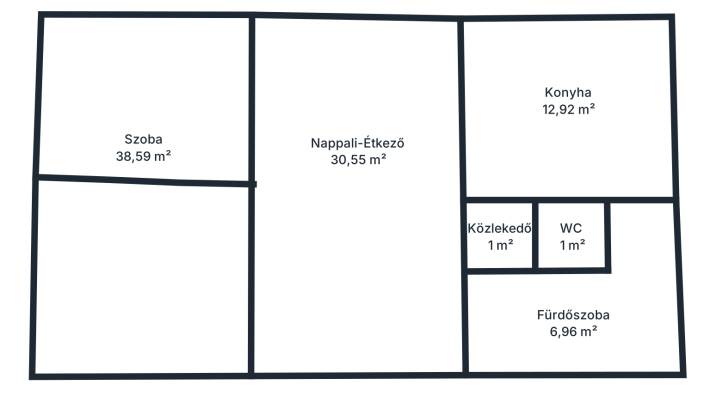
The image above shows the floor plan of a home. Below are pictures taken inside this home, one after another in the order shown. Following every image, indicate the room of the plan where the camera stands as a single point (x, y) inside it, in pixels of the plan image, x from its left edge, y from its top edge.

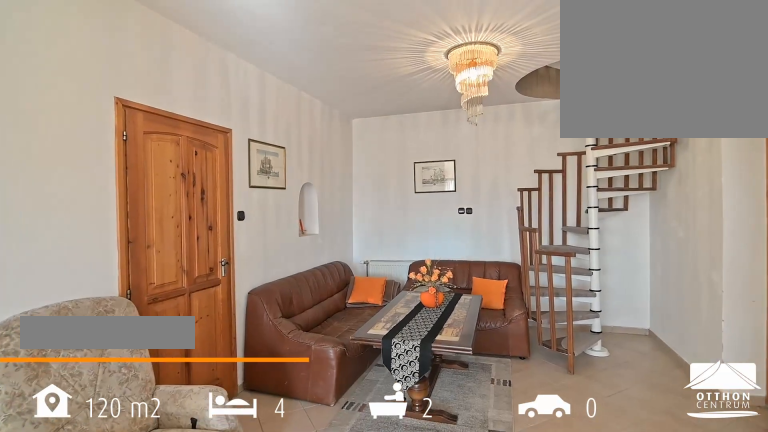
(353, 277)
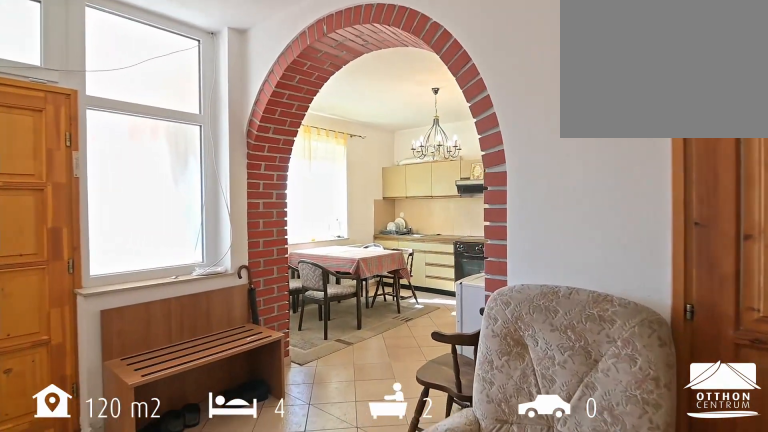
(353, 277)
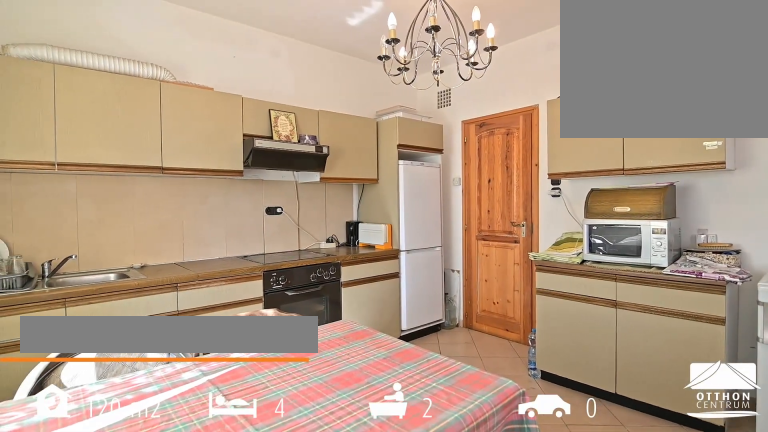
(570, 124)
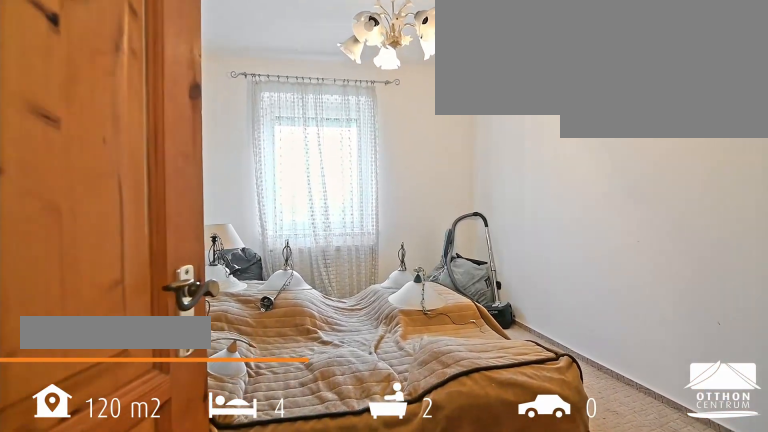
(149, 101)
